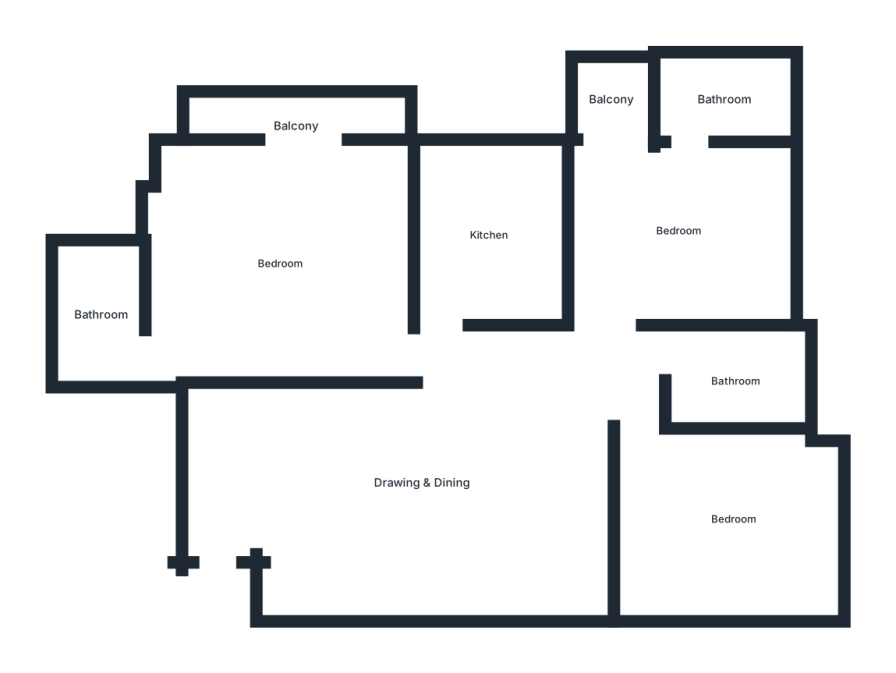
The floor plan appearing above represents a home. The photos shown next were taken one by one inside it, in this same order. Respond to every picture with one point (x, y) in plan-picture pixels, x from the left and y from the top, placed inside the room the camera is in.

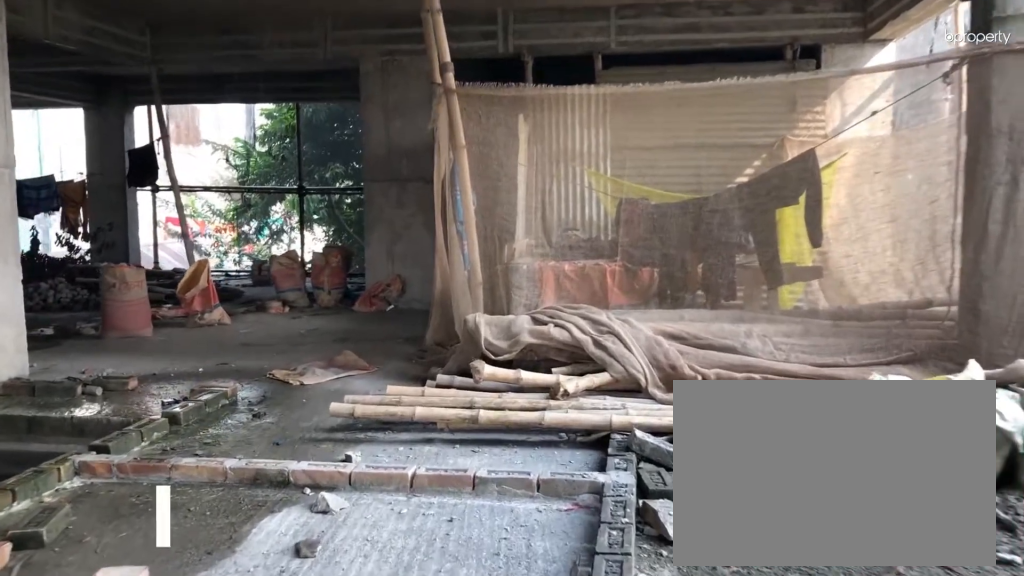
(99, 312)
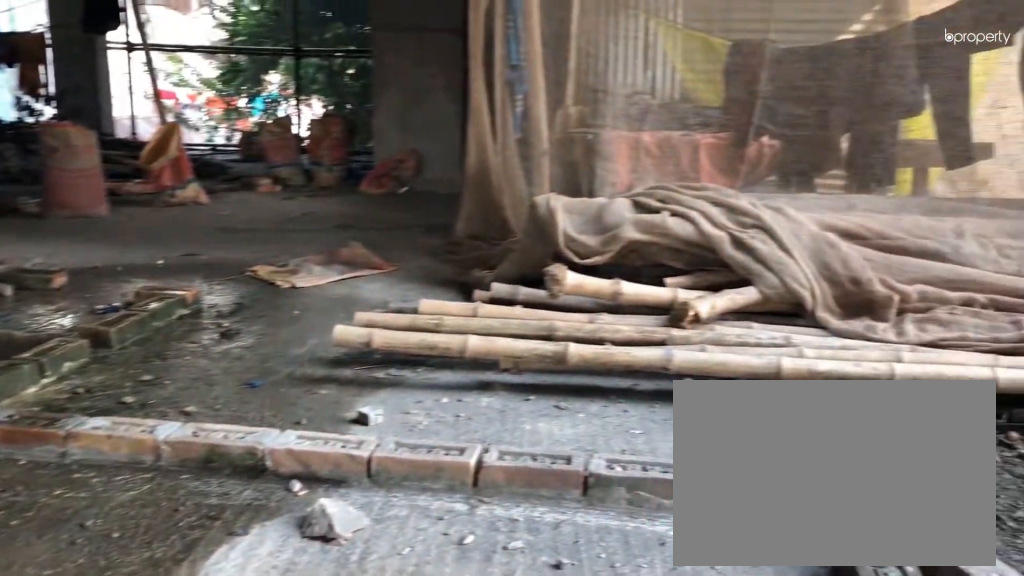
(100, 315)
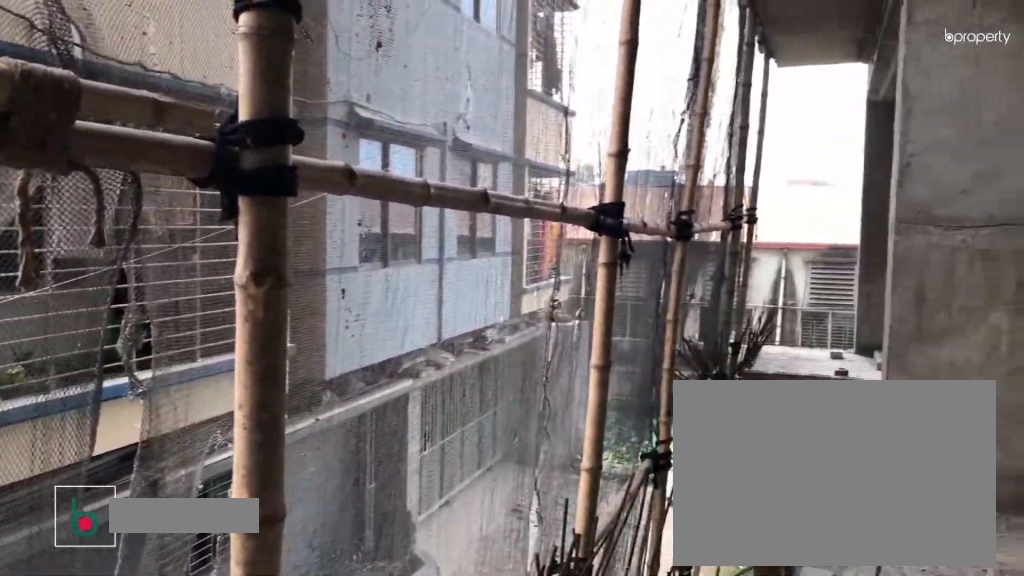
(296, 126)
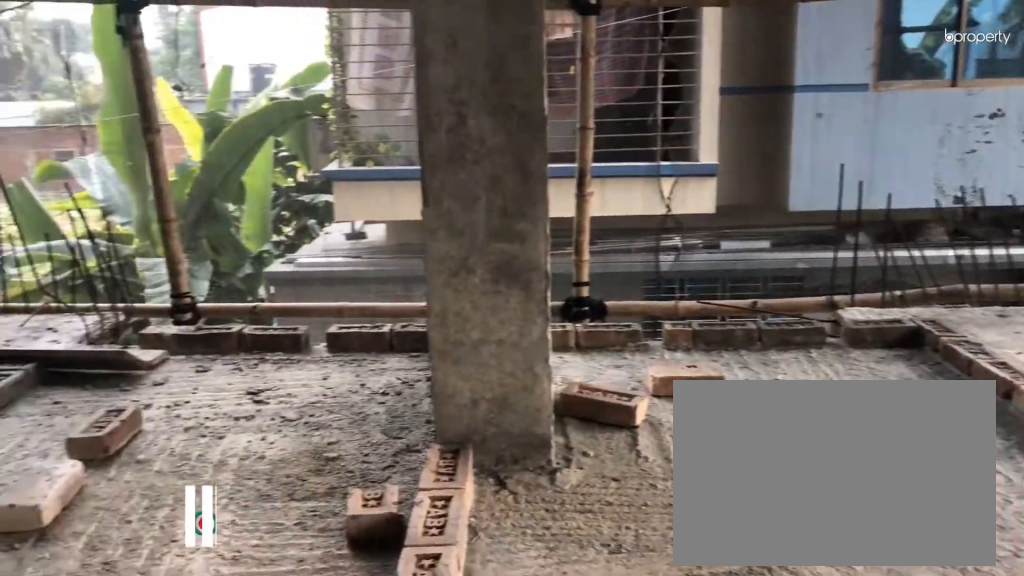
(488, 238)
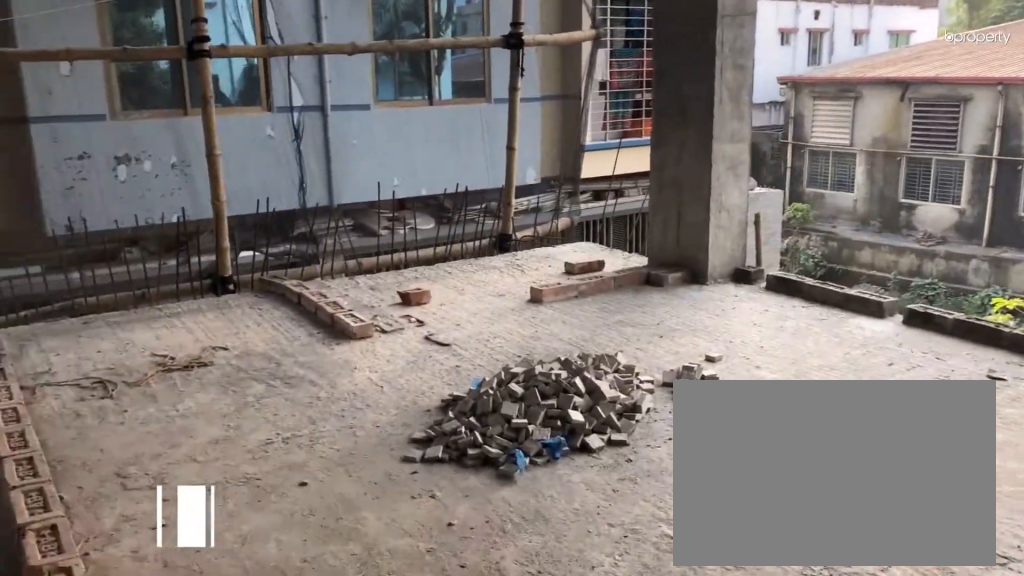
(678, 232)
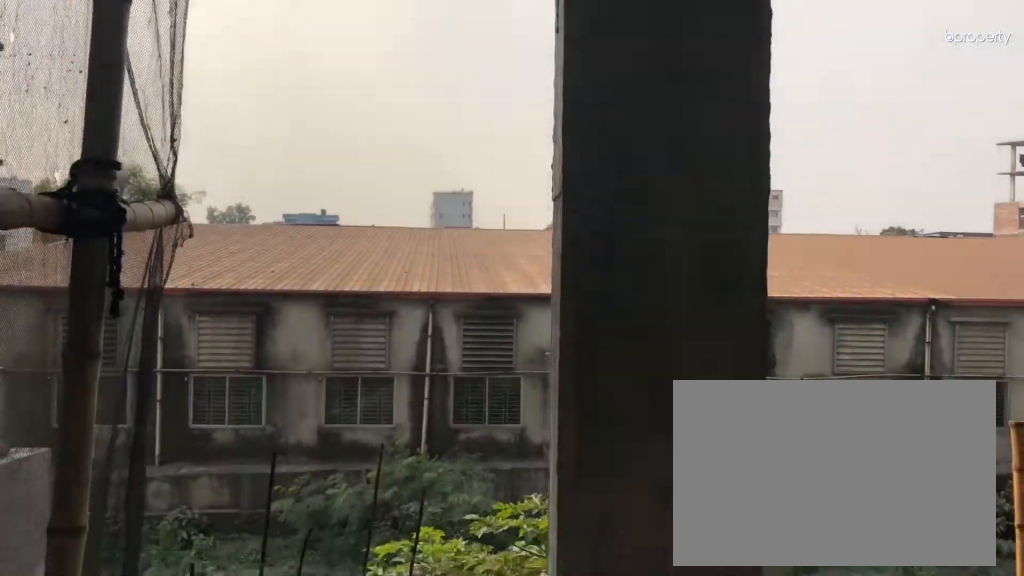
(727, 99)
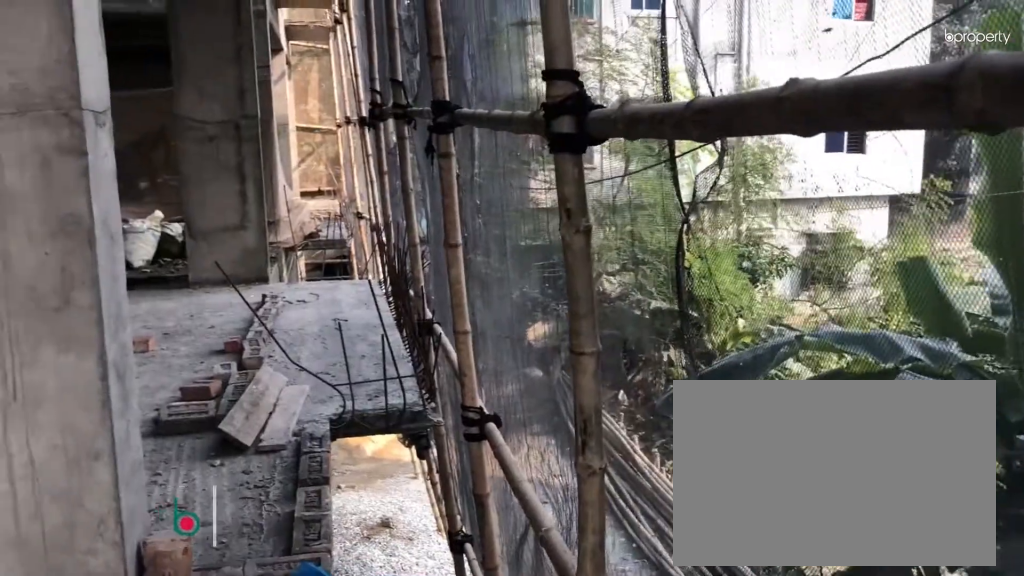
(614, 100)
